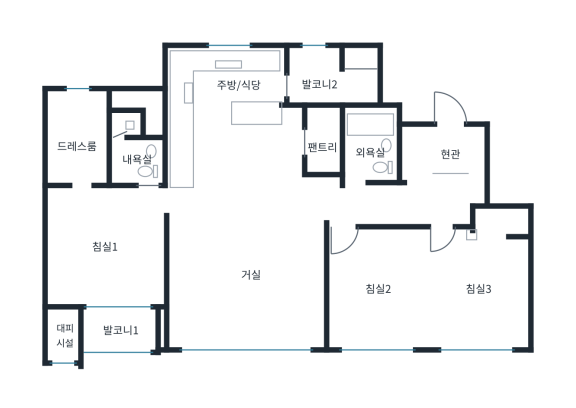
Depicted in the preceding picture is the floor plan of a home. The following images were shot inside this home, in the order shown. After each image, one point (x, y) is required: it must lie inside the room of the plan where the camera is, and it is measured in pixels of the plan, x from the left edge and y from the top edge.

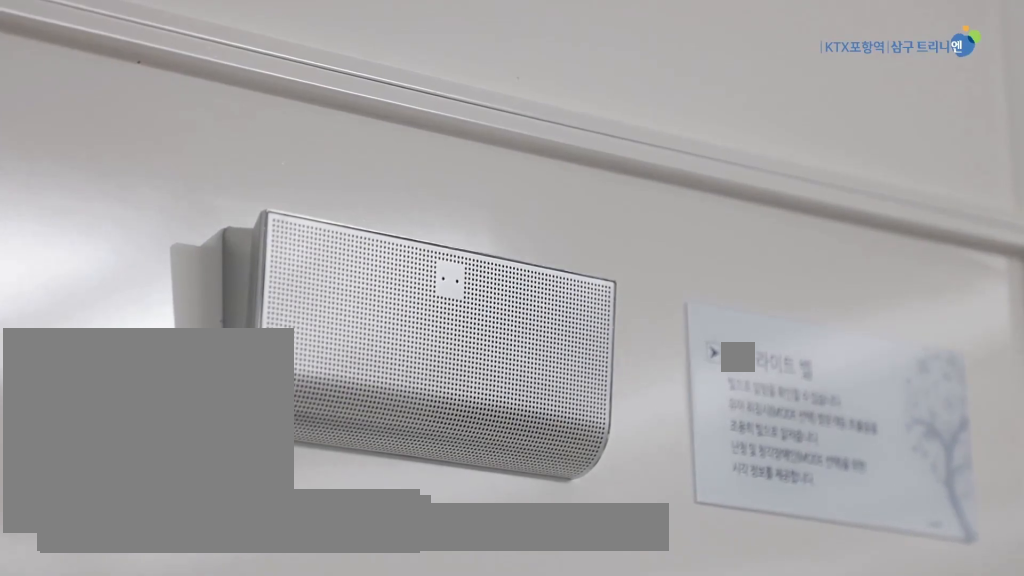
(247, 284)
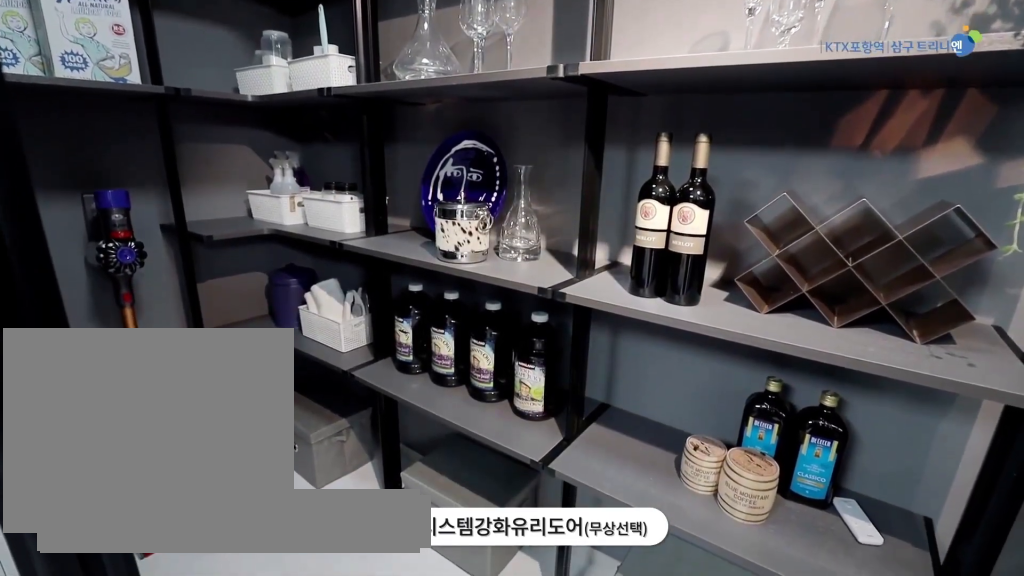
(323, 145)
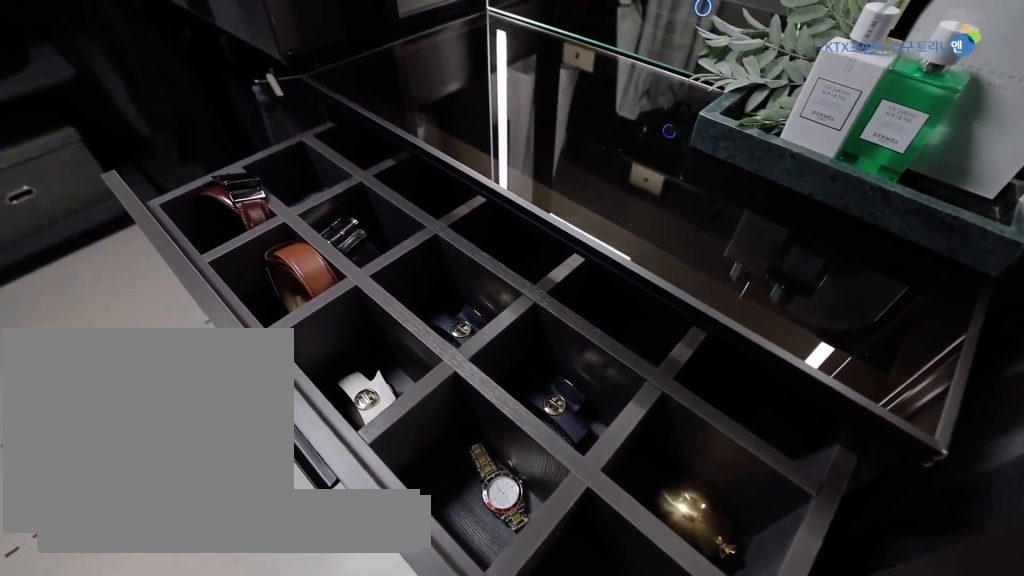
(75, 139)
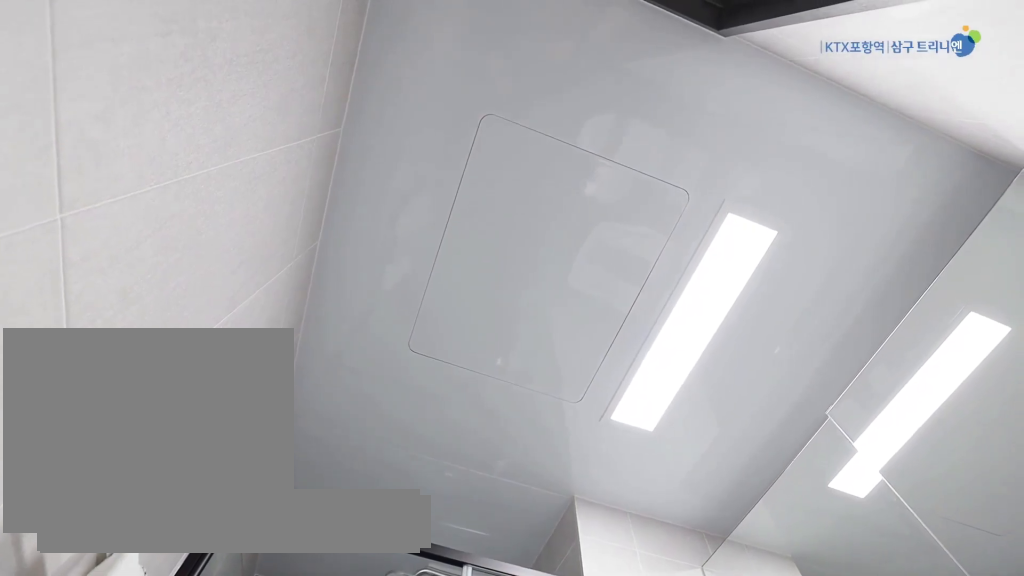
(132, 148)
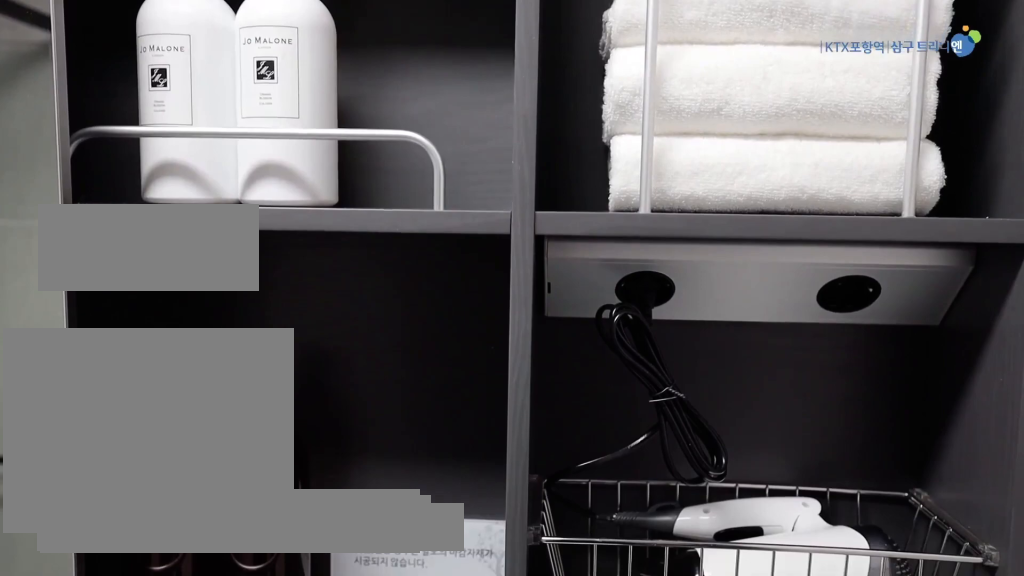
(135, 149)
